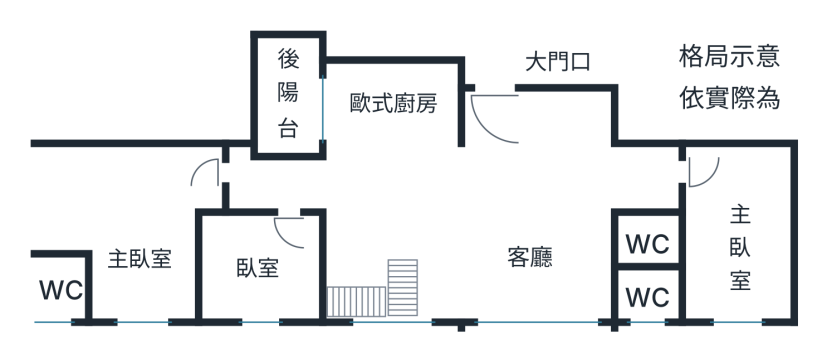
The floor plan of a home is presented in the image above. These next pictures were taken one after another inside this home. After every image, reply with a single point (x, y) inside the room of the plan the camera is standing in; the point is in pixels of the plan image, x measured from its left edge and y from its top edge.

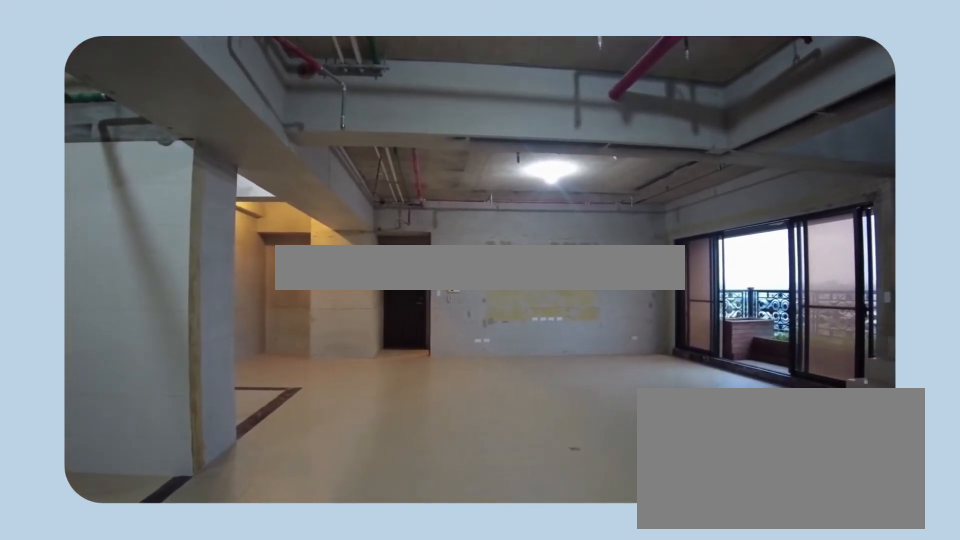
(463, 195)
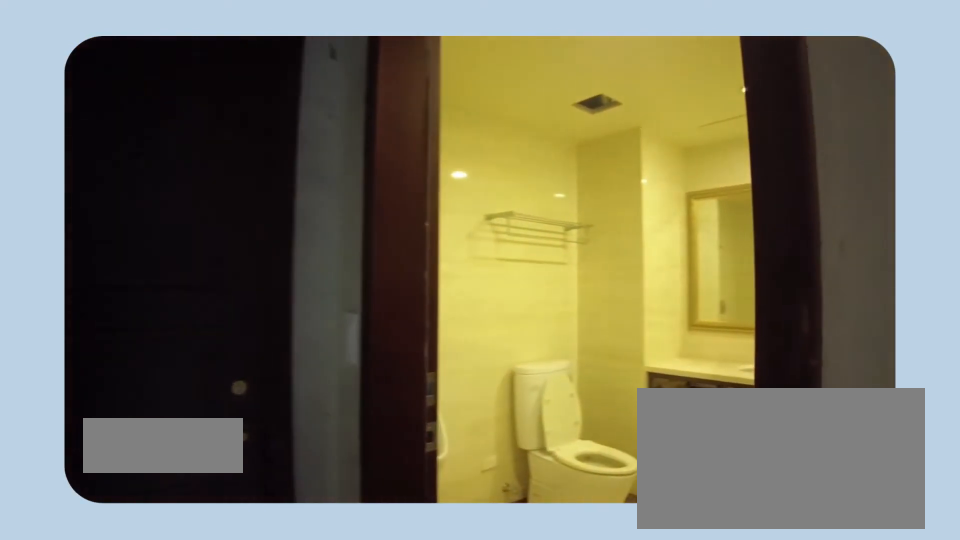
(643, 244)
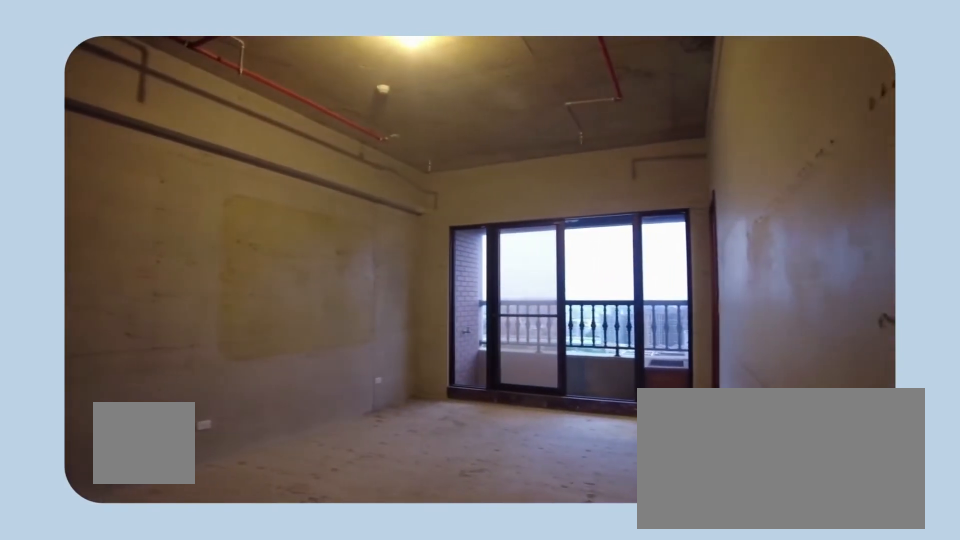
(721, 219)
